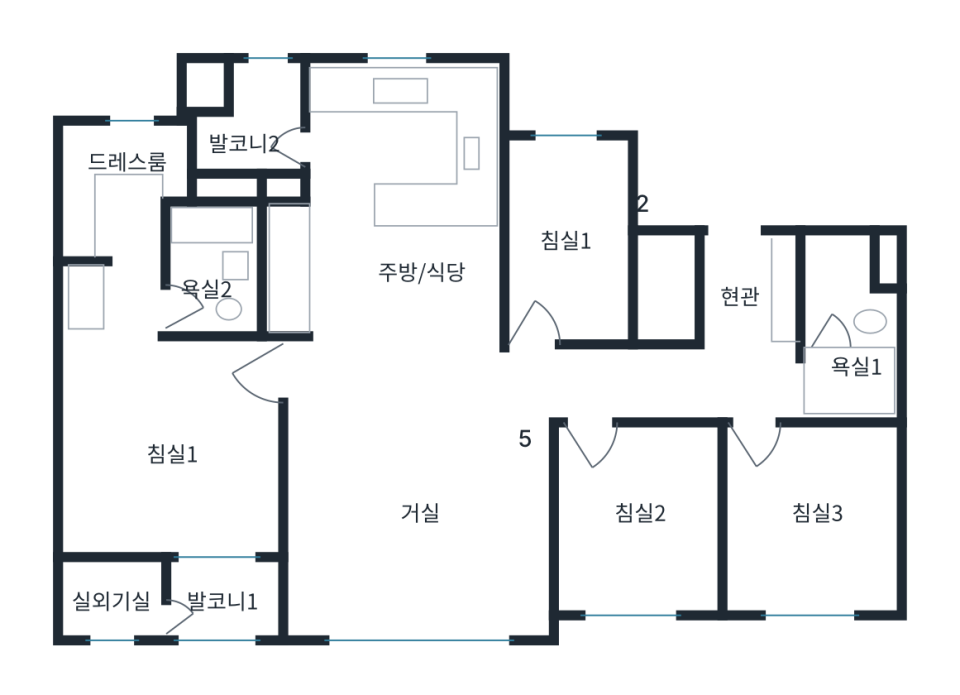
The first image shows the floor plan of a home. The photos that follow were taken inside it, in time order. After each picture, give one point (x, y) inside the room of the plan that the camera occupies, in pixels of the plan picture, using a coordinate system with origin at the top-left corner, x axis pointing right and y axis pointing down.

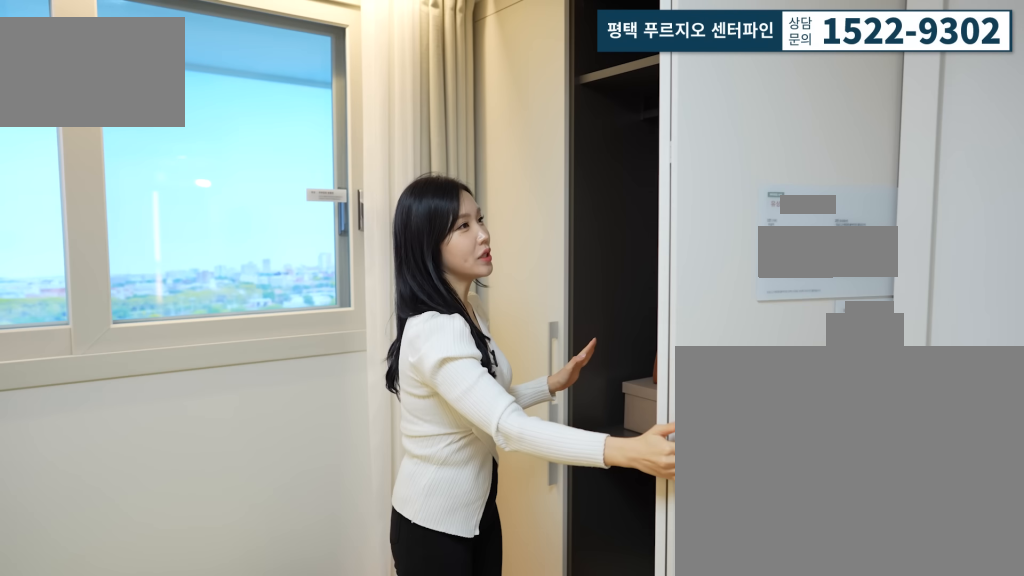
(815, 523)
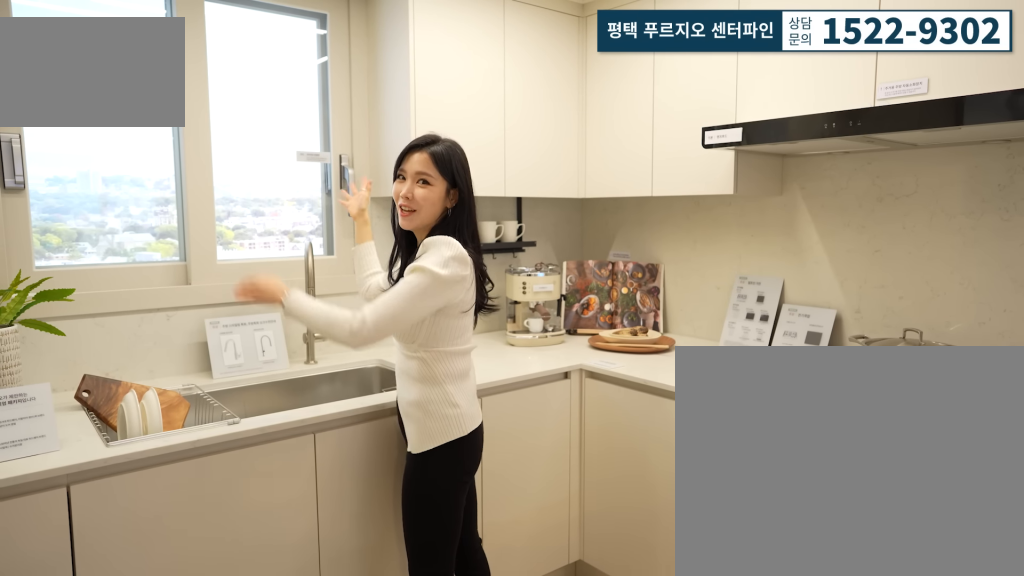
(411, 232)
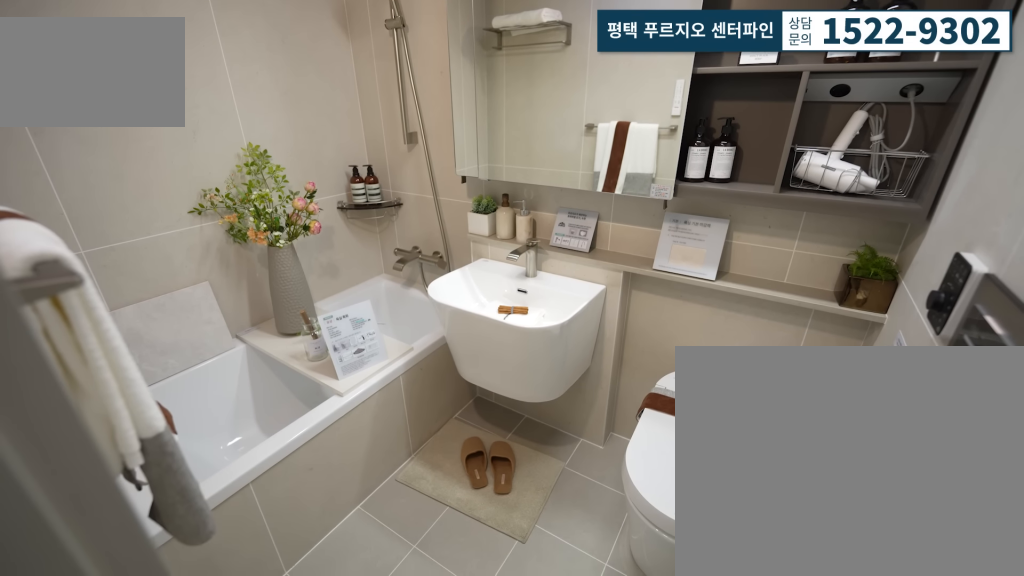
(238, 279)
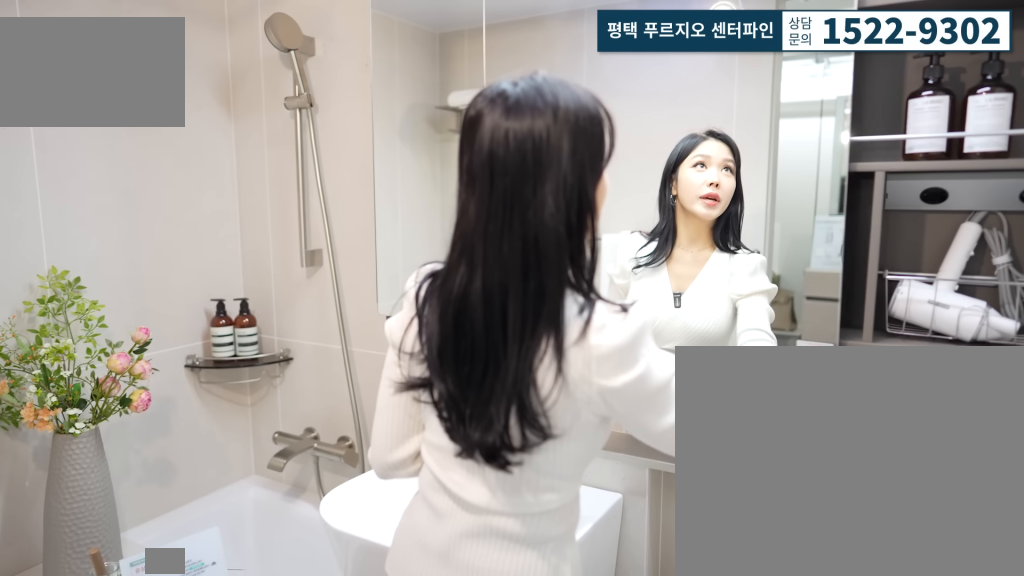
(211, 302)
